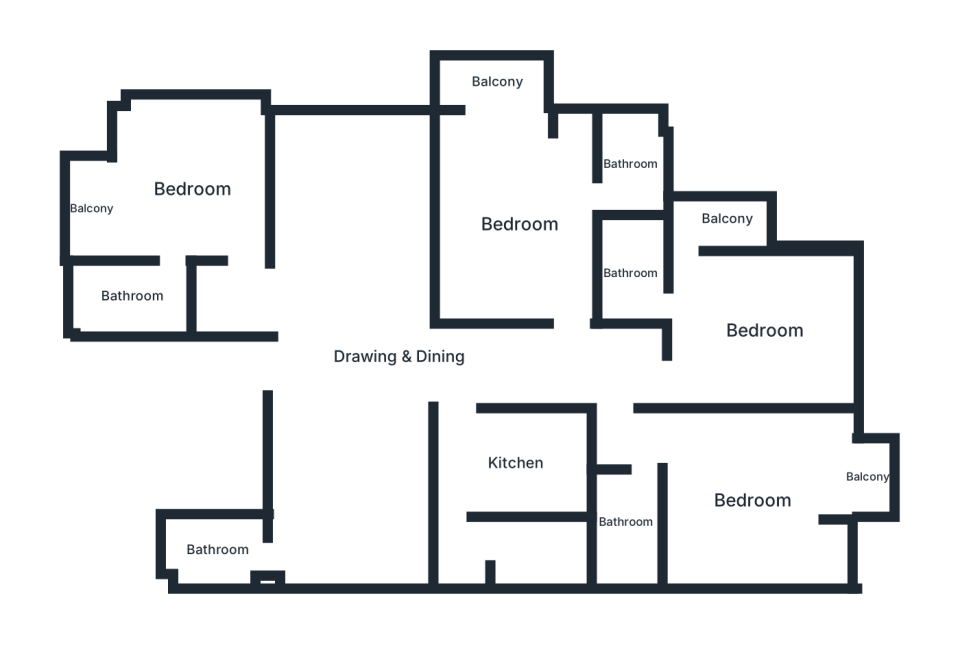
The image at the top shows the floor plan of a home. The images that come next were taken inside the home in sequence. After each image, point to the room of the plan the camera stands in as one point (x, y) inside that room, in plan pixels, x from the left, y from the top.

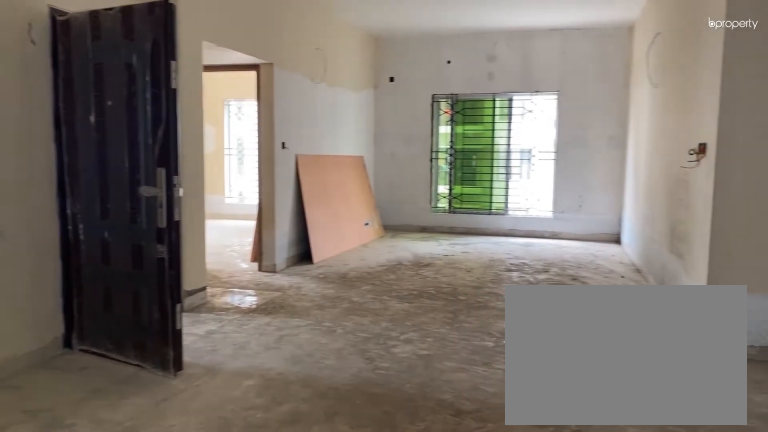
(399, 356)
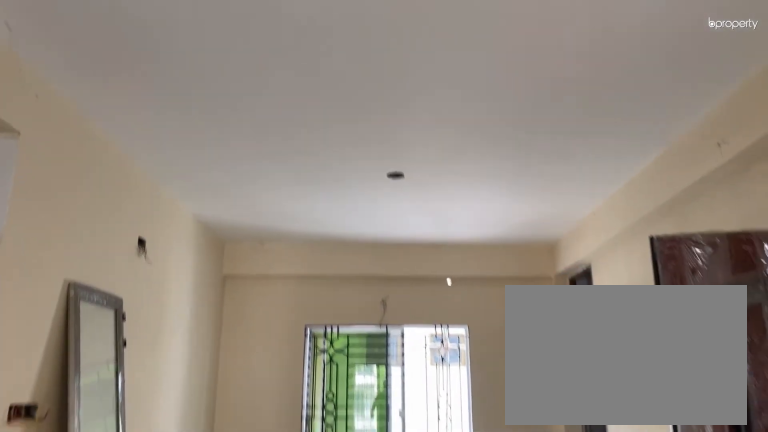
(399, 356)
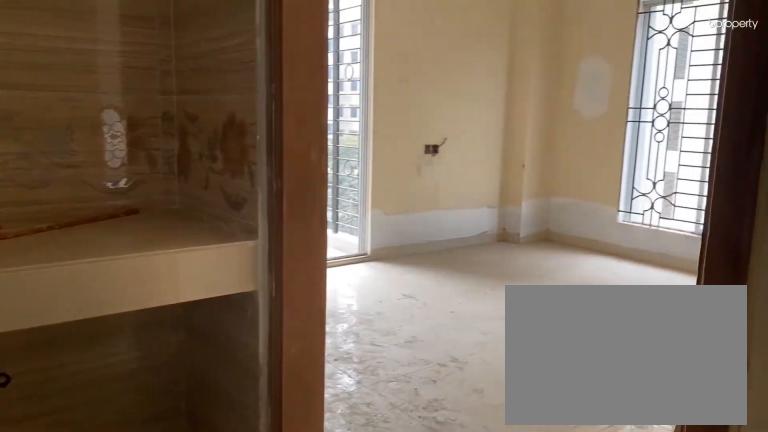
(216, 224)
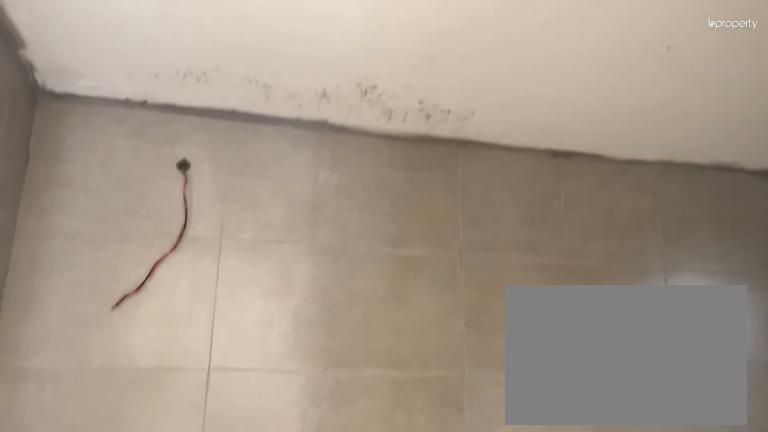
(132, 296)
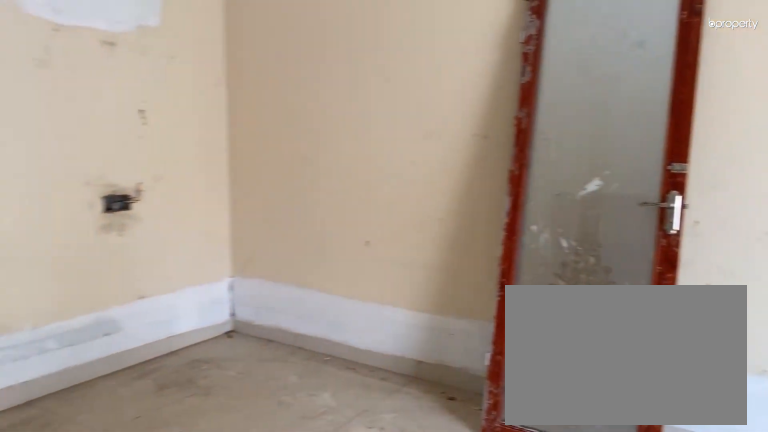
(519, 225)
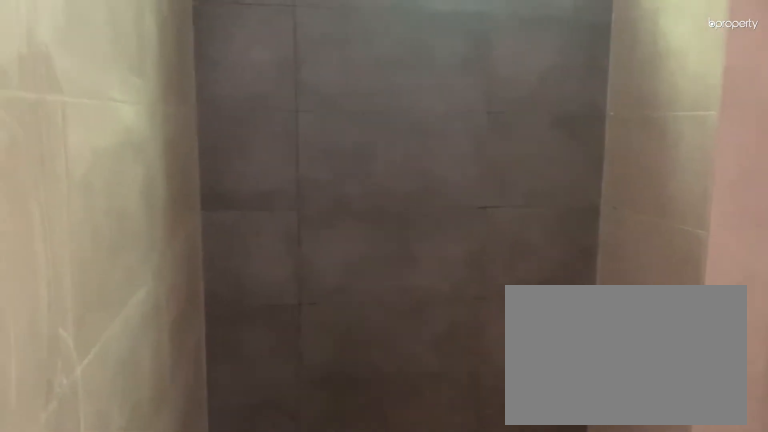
(631, 165)
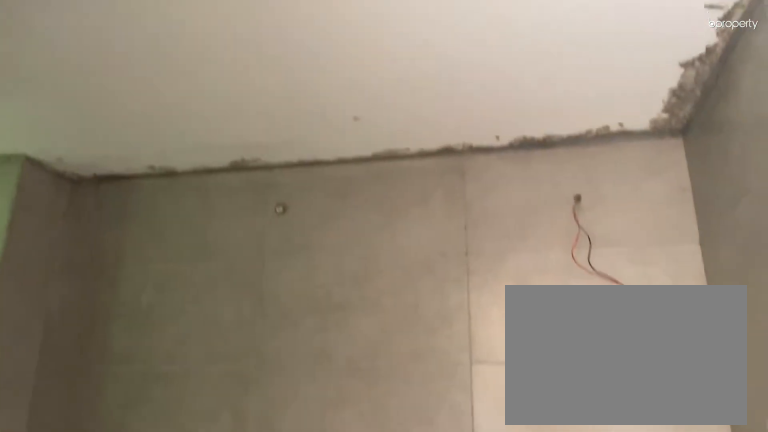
(631, 165)
